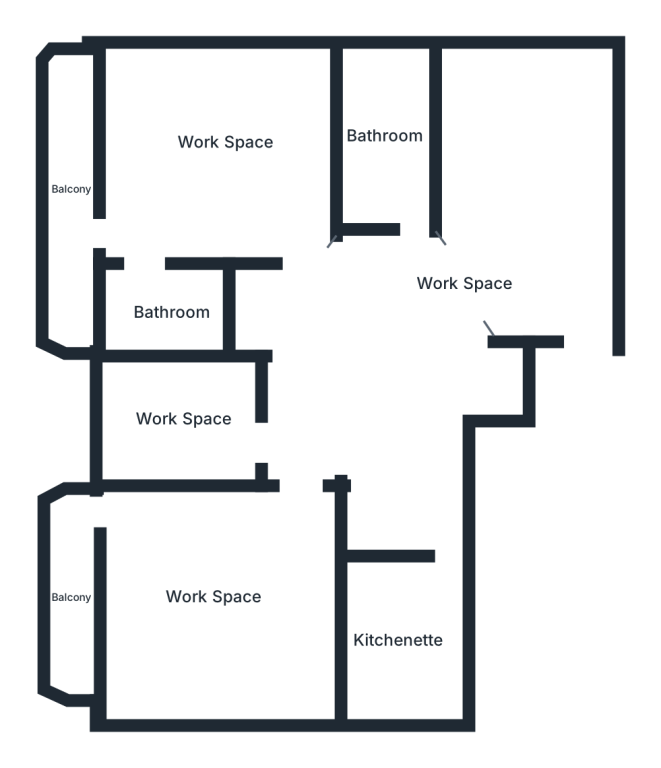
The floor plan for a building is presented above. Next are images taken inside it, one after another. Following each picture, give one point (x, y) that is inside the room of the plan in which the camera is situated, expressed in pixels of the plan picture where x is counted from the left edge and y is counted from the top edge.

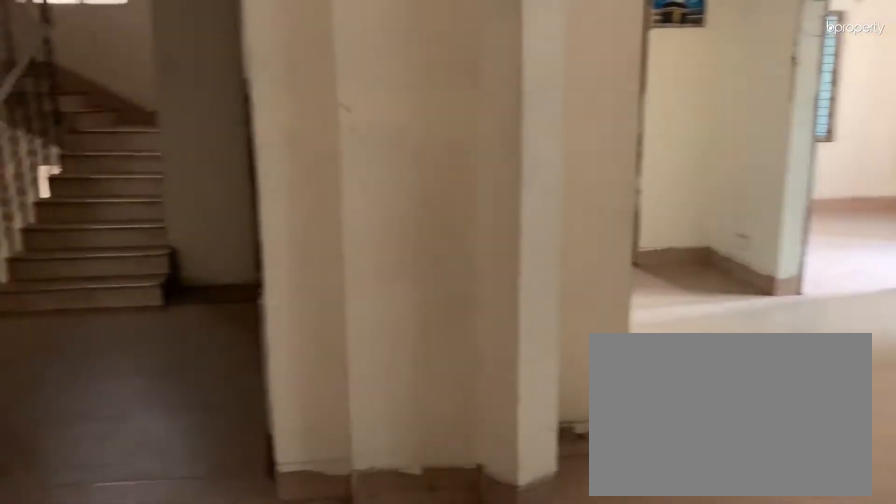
(471, 282)
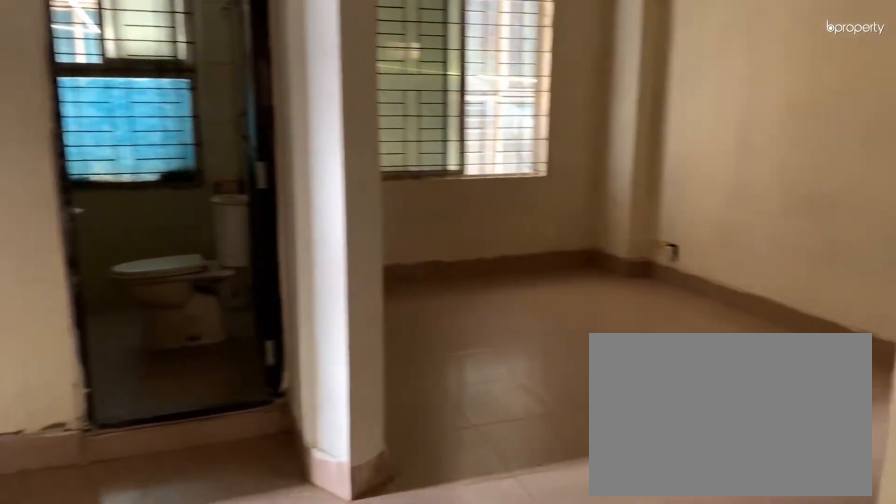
(470, 282)
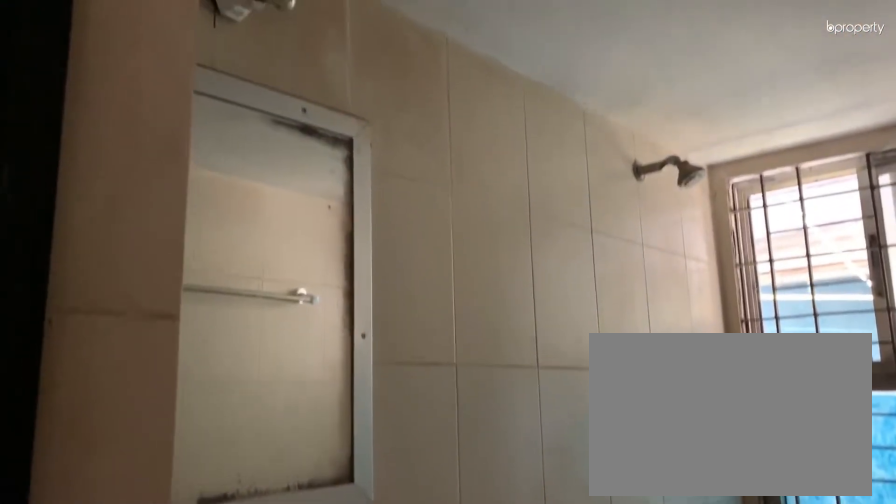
(384, 136)
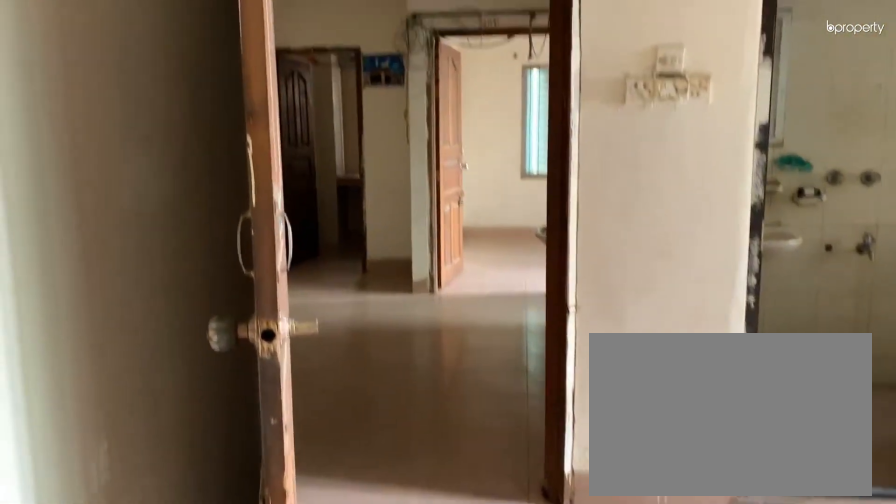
(222, 142)
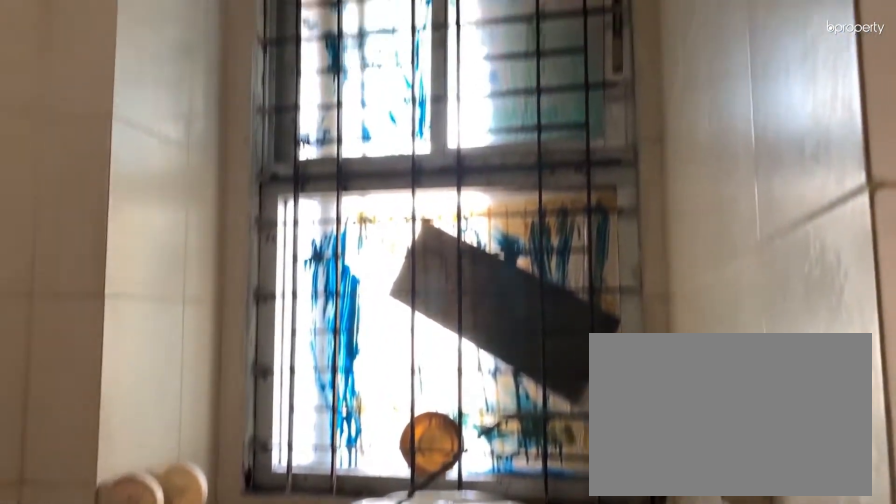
(172, 312)
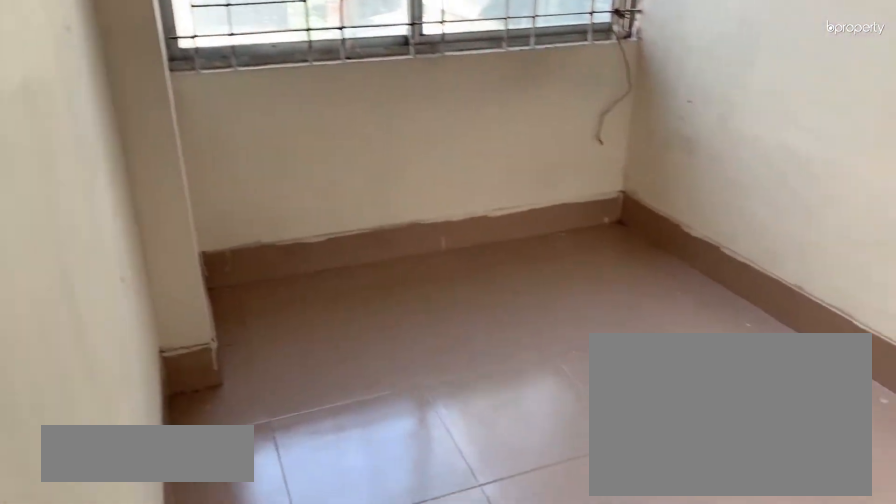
(183, 419)
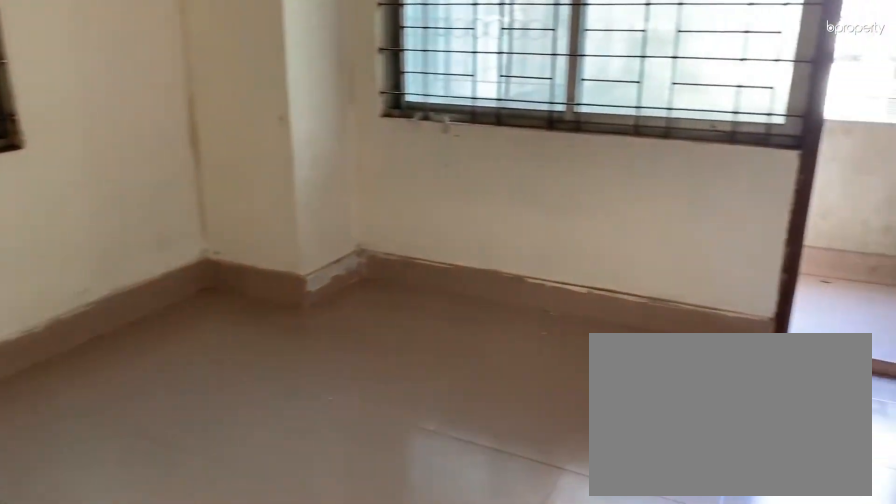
(213, 595)
